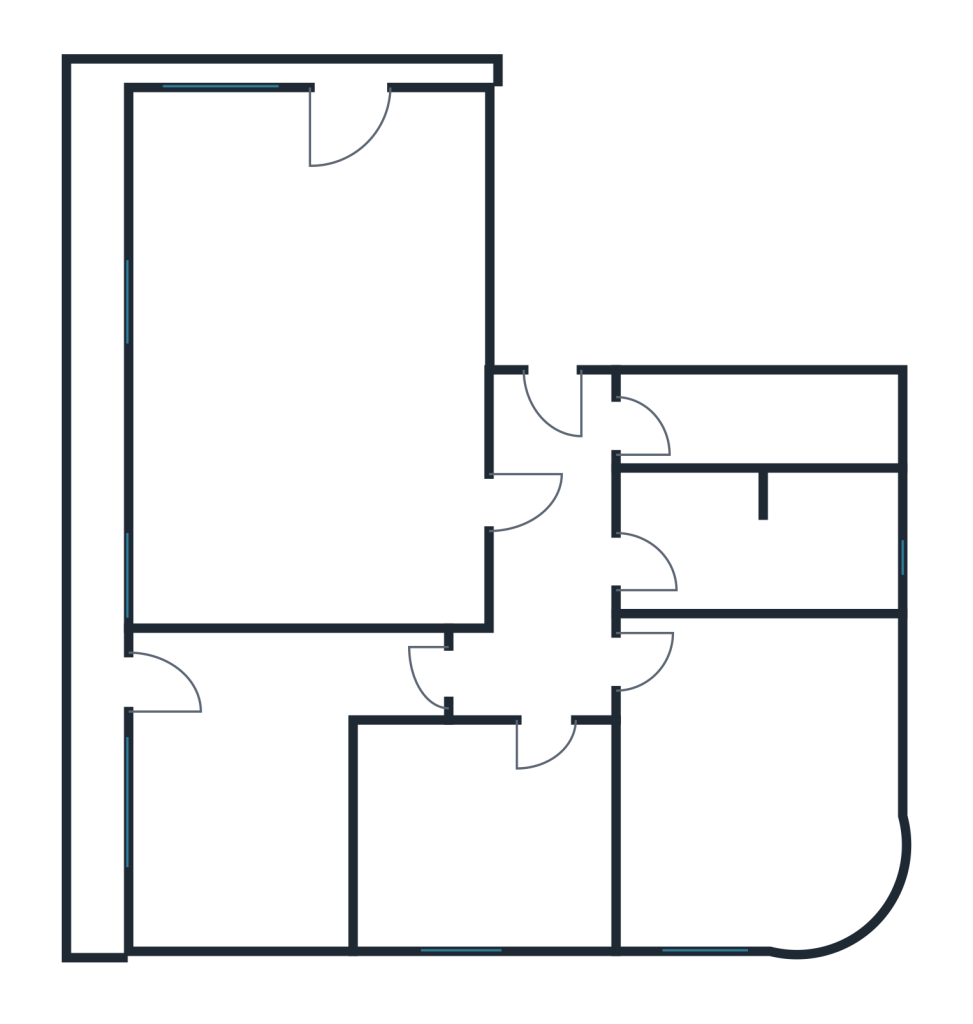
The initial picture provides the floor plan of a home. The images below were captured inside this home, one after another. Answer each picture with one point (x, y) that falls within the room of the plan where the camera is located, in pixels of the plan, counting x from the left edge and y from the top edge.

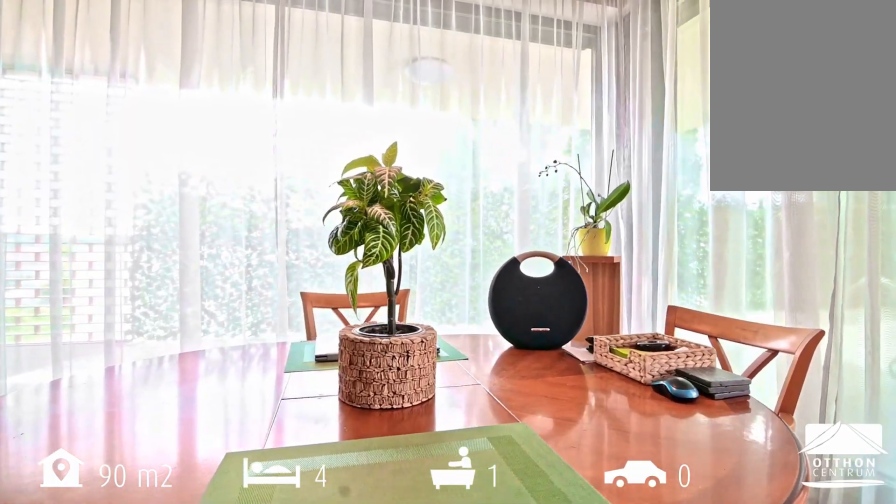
(298, 257)
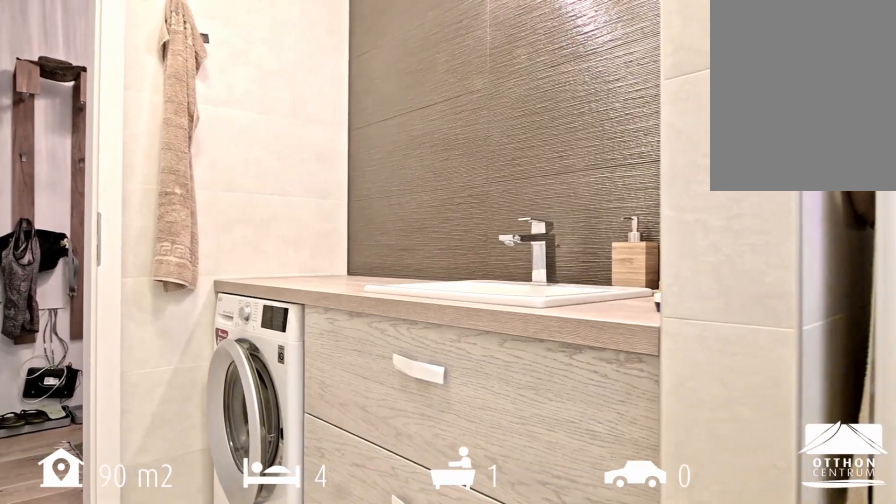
(759, 560)
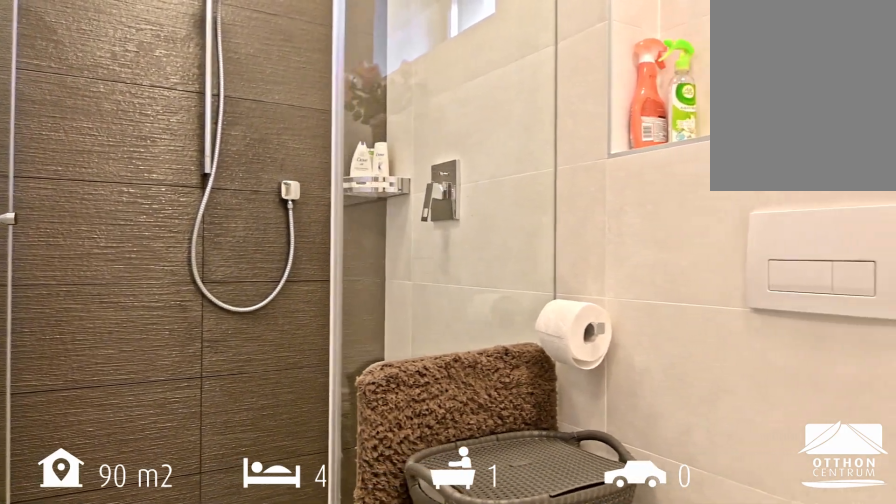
(759, 560)
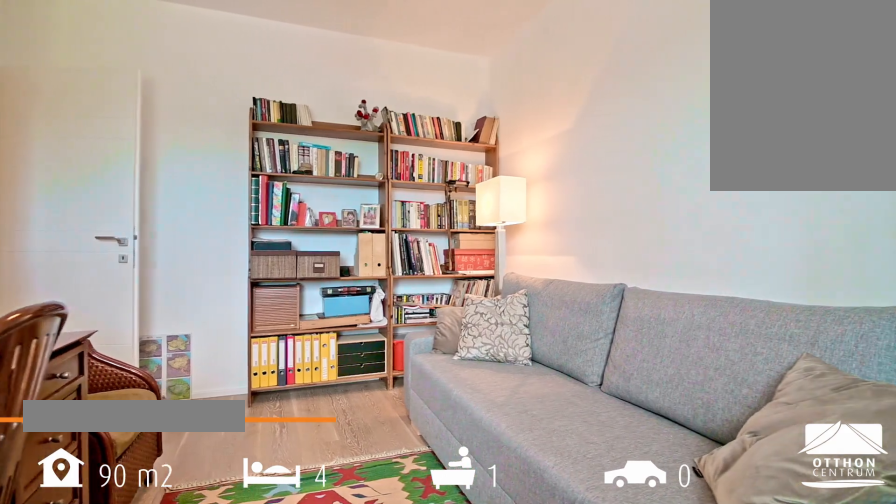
(758, 772)
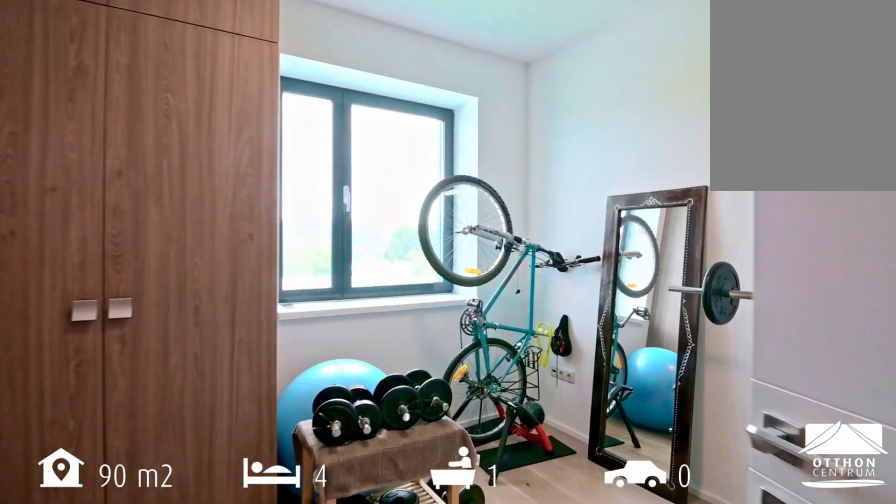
(479, 848)
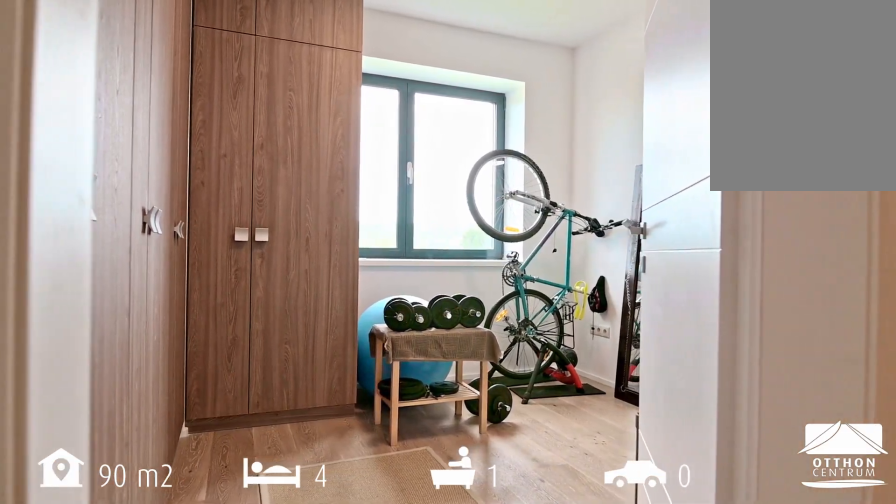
(479, 848)
